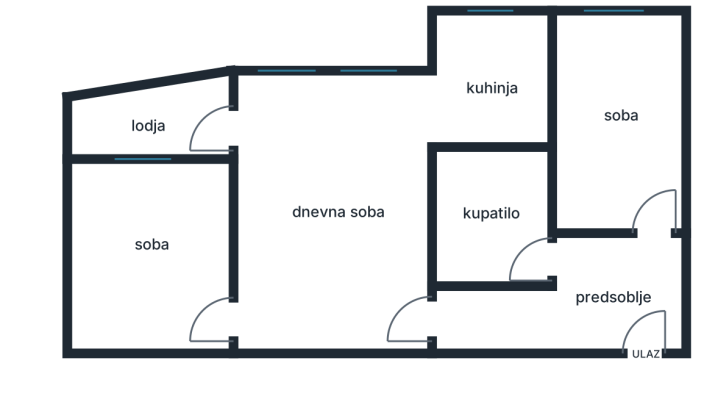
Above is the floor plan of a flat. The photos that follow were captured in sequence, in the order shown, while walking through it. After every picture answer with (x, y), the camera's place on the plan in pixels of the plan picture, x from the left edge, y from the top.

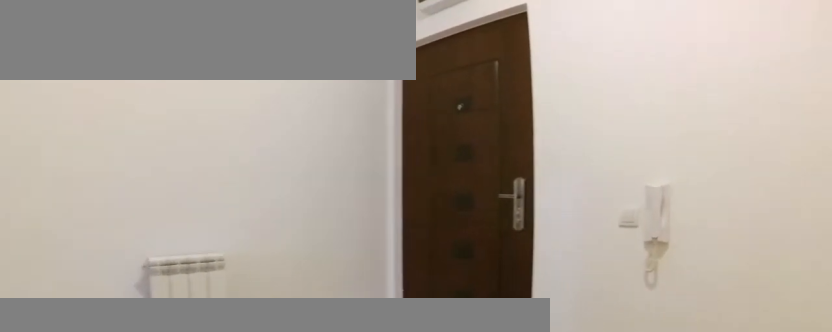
(568, 258)
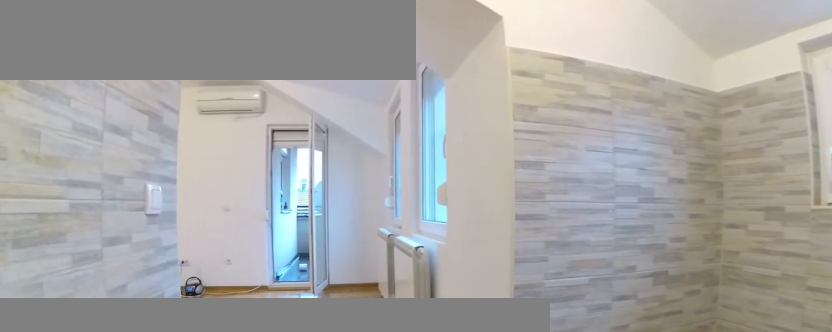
(537, 109)
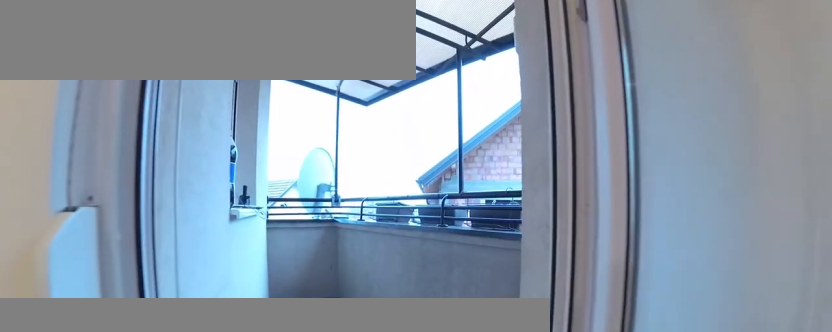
(292, 117)
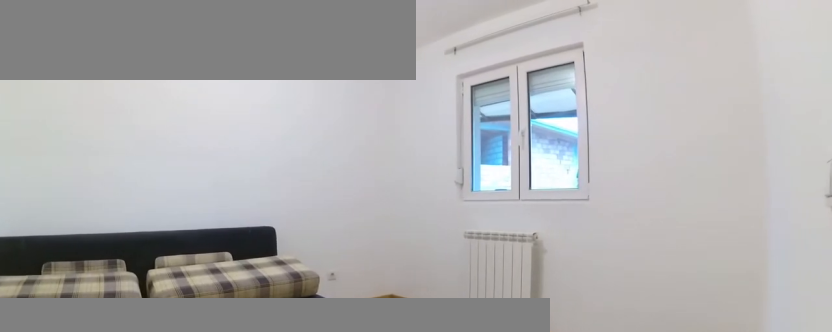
(228, 308)
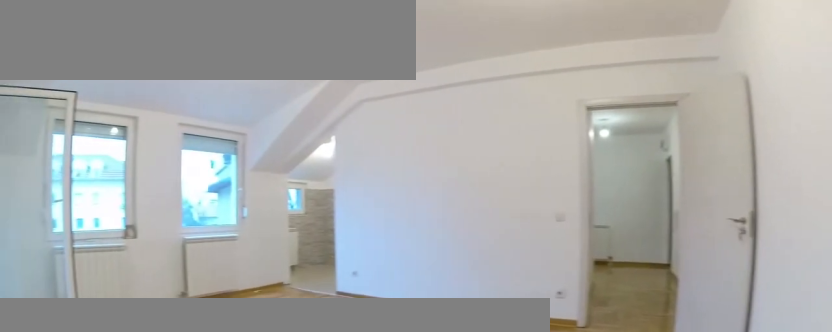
(228, 313)
